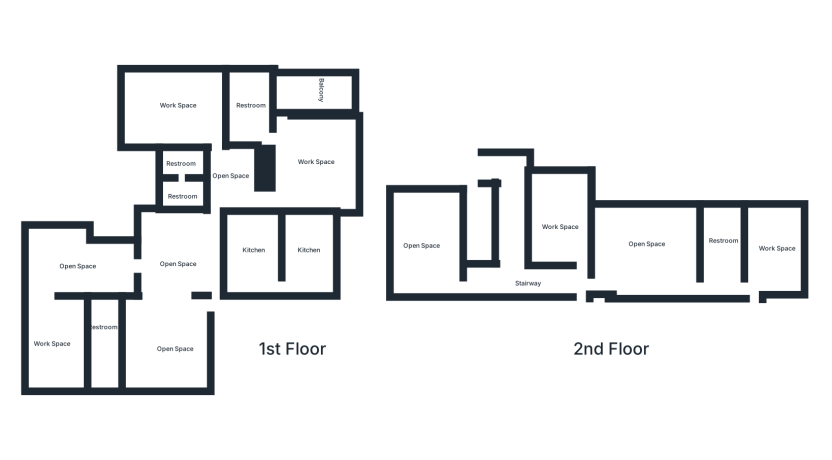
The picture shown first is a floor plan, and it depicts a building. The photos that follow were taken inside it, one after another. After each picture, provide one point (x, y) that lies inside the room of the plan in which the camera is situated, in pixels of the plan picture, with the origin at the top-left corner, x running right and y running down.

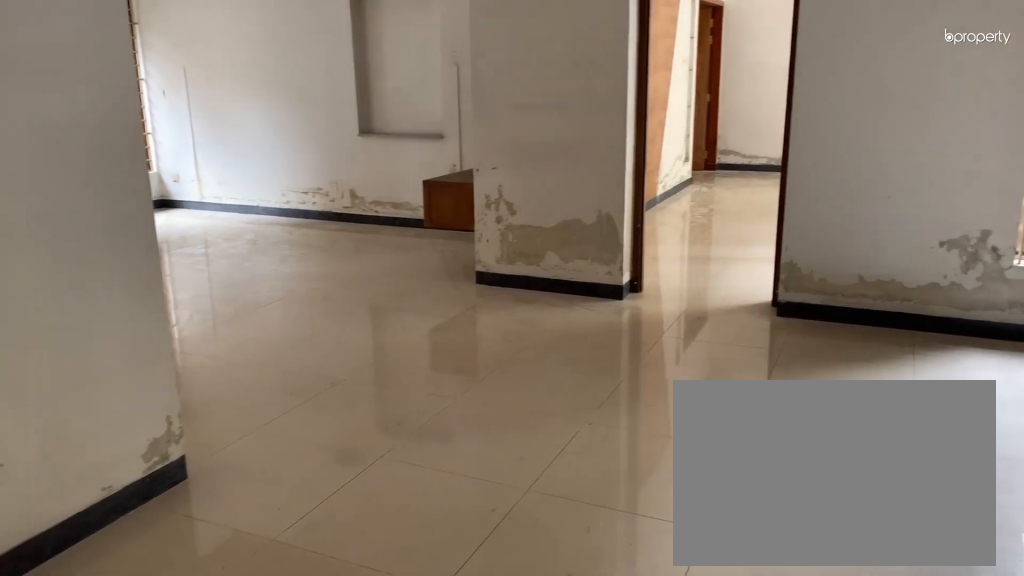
(175, 251)
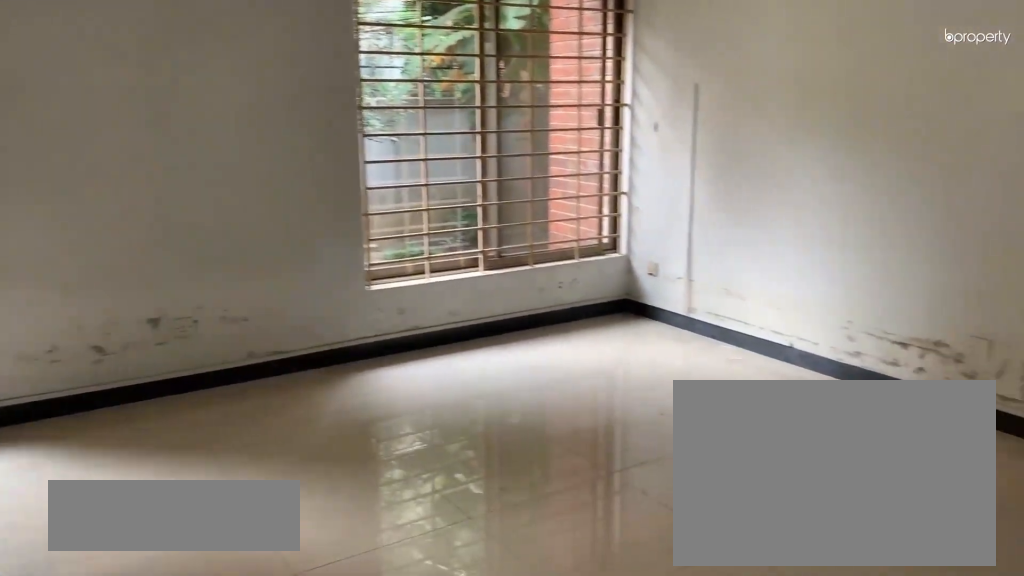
(164, 348)
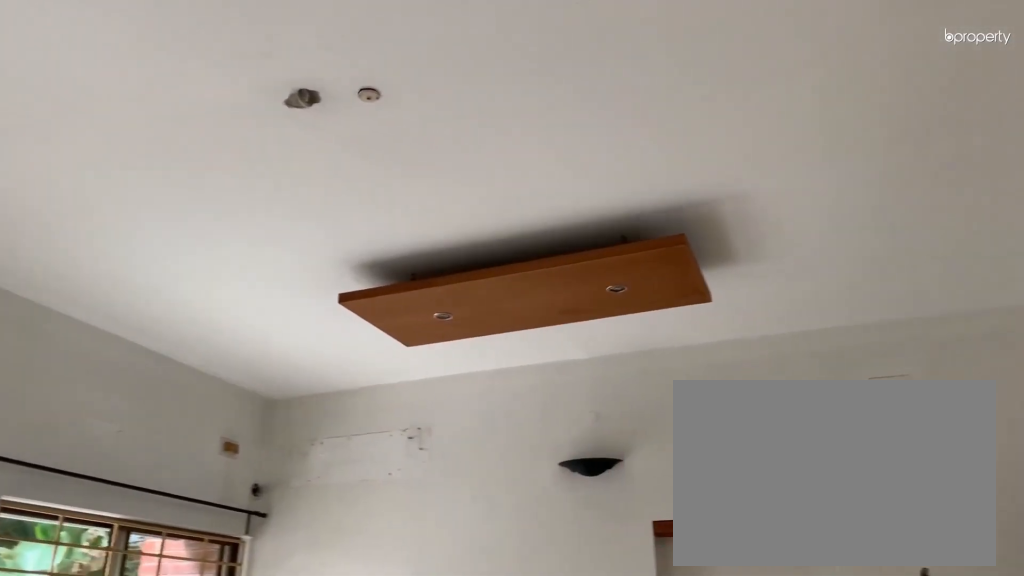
(164, 343)
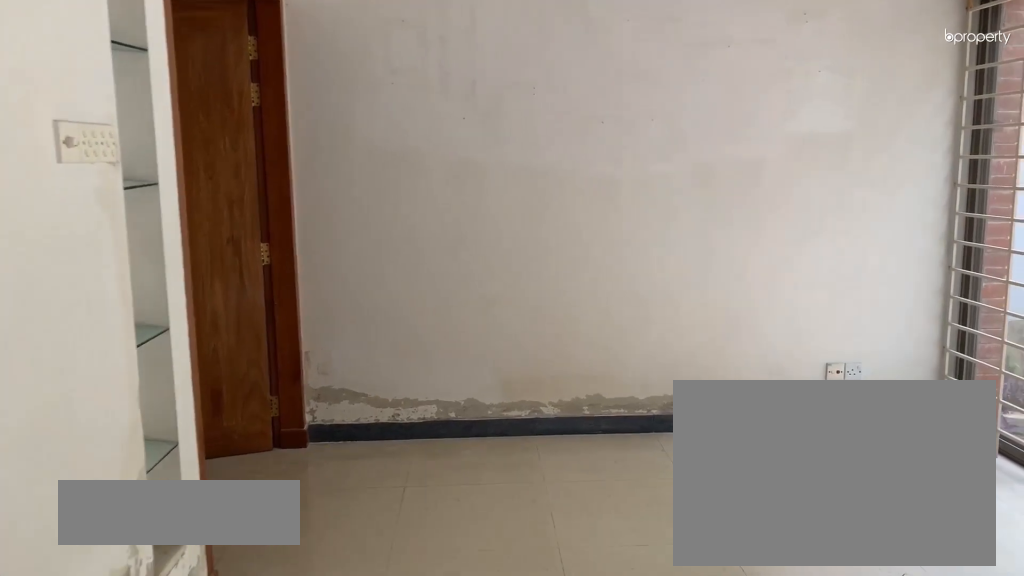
(73, 266)
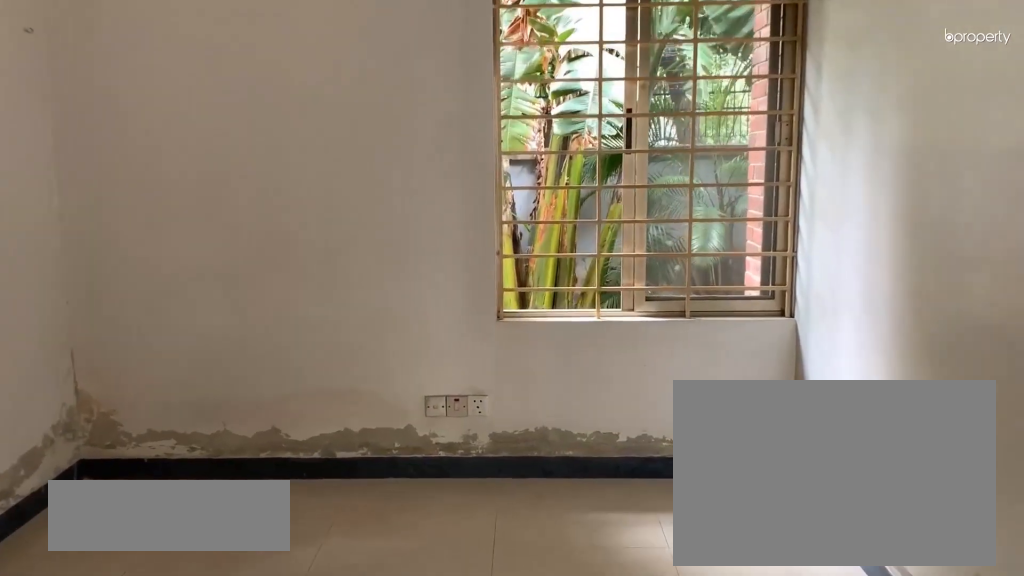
(57, 346)
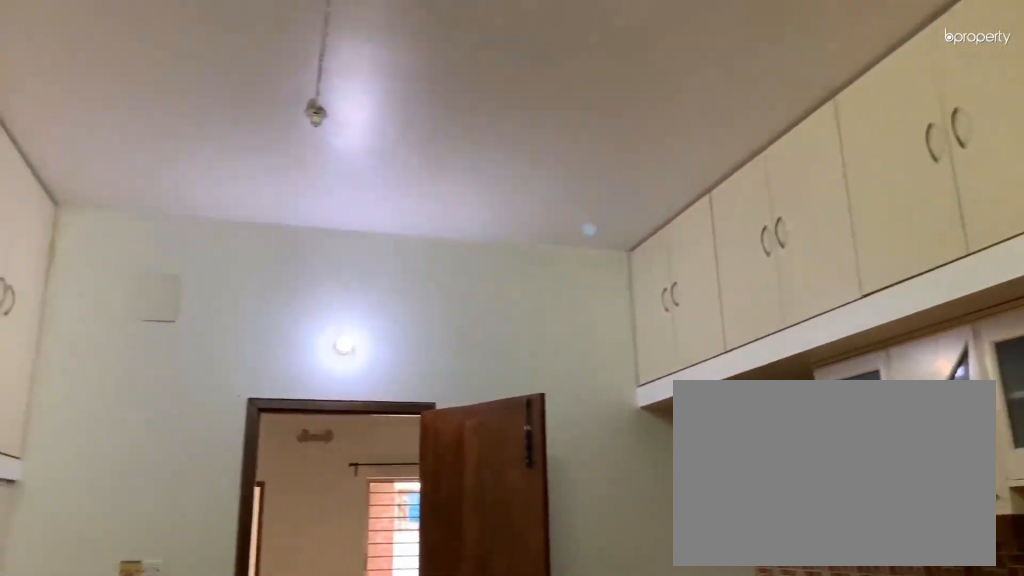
(252, 259)
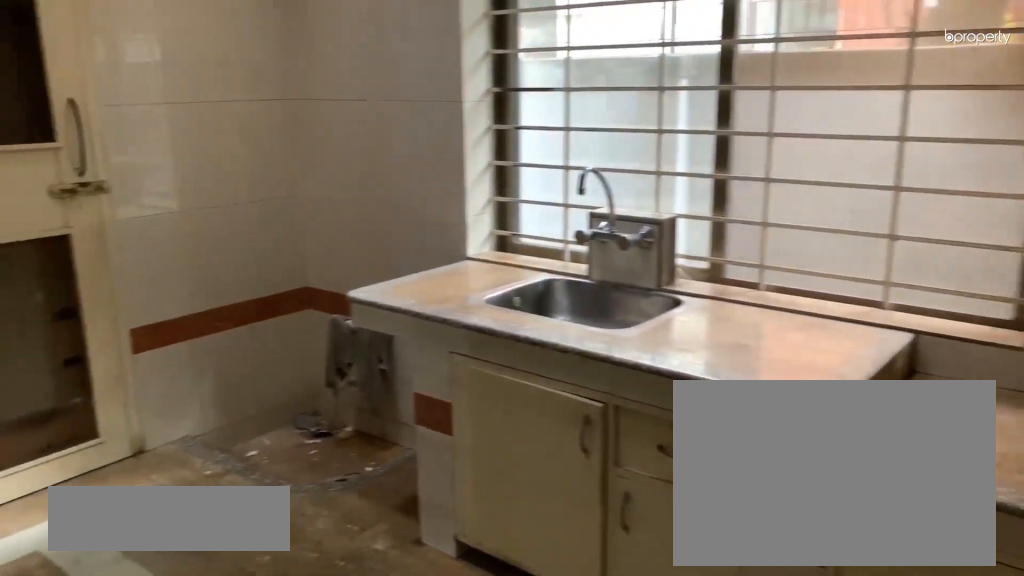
(310, 258)
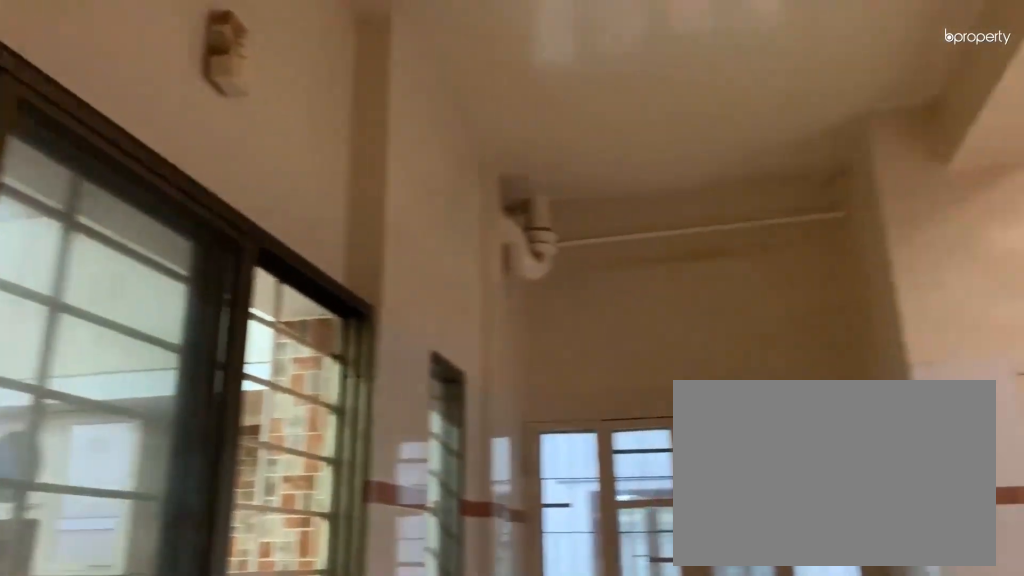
(310, 258)
